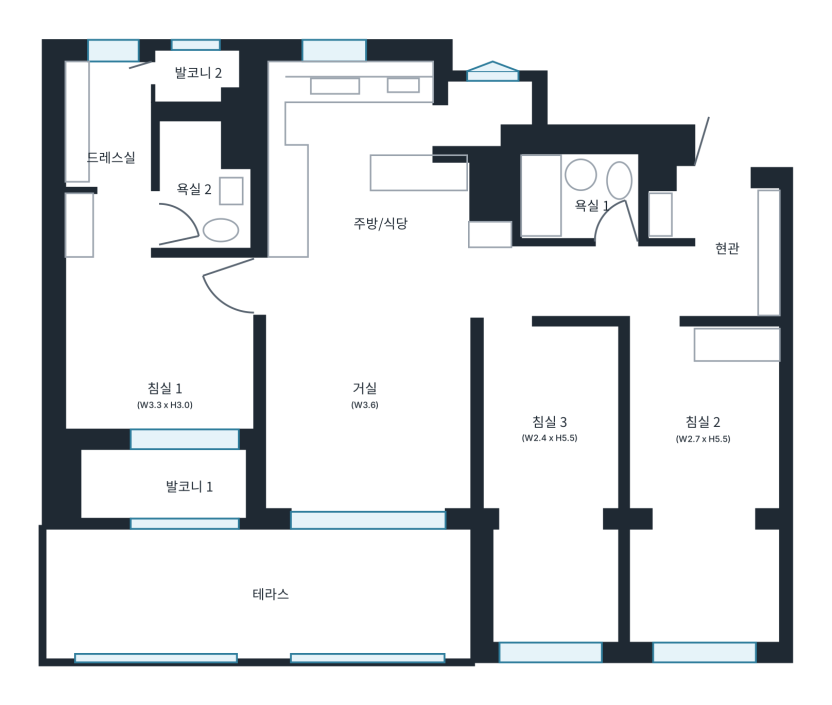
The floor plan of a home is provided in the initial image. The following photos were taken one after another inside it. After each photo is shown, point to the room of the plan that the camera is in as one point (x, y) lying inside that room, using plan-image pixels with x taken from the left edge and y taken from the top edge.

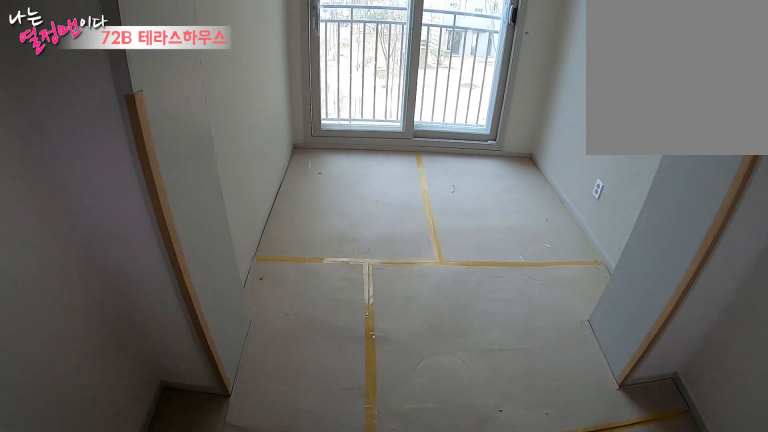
(552, 436)
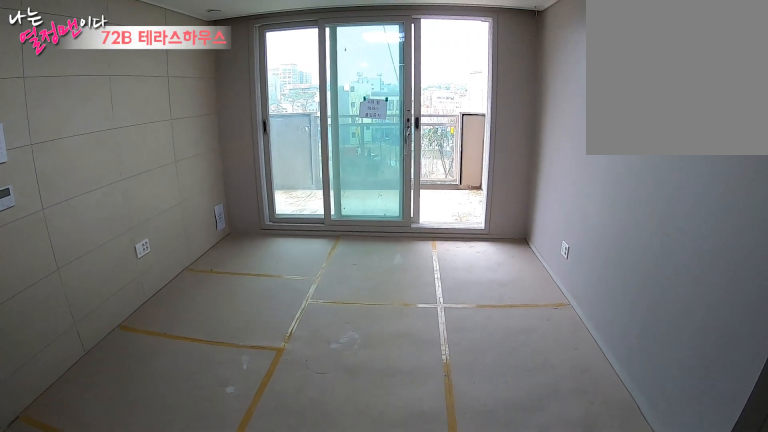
(361, 402)
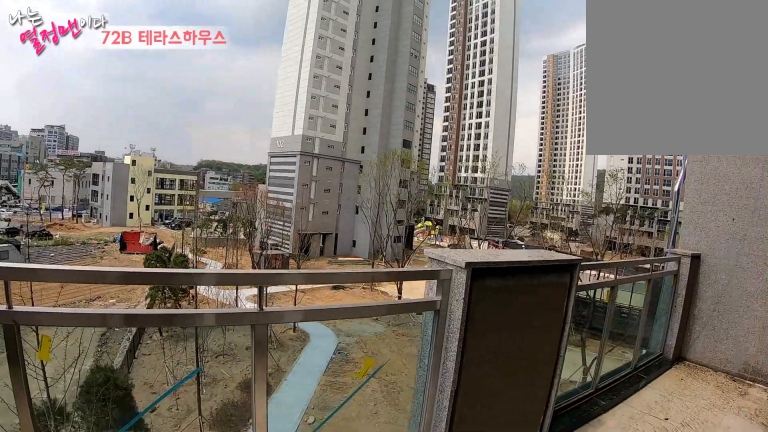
(266, 594)
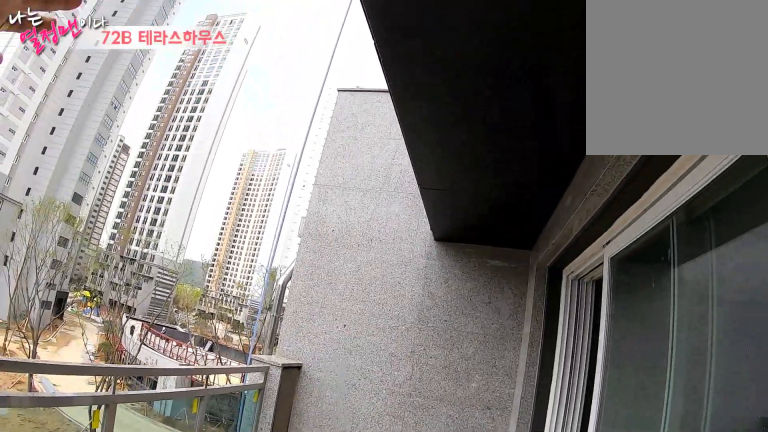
(266, 593)
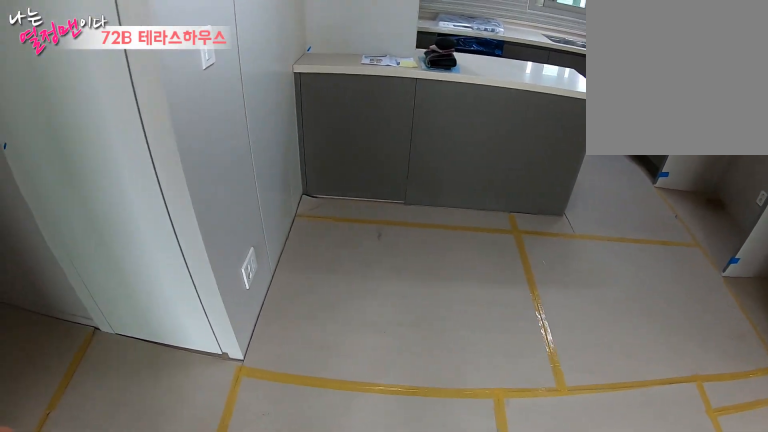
(372, 223)
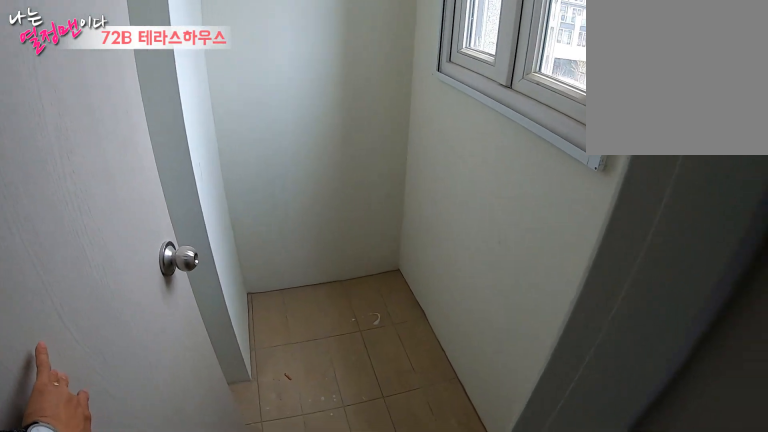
(373, 223)
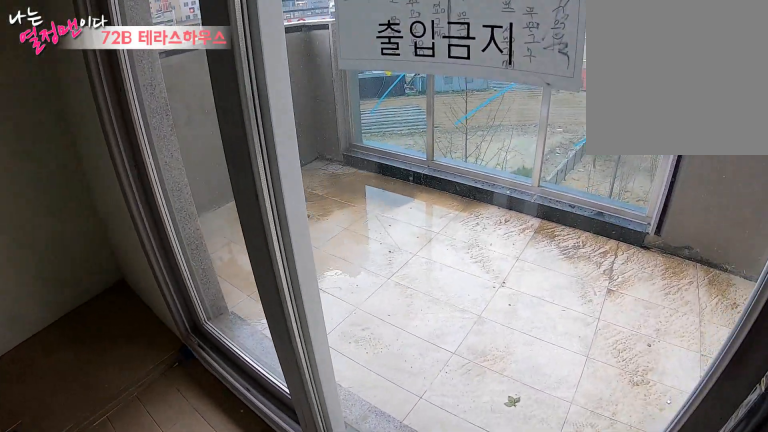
(165, 397)
